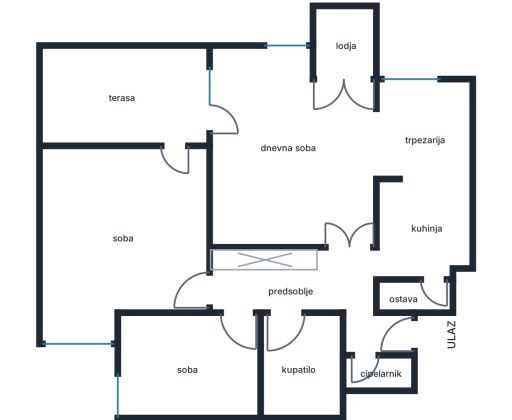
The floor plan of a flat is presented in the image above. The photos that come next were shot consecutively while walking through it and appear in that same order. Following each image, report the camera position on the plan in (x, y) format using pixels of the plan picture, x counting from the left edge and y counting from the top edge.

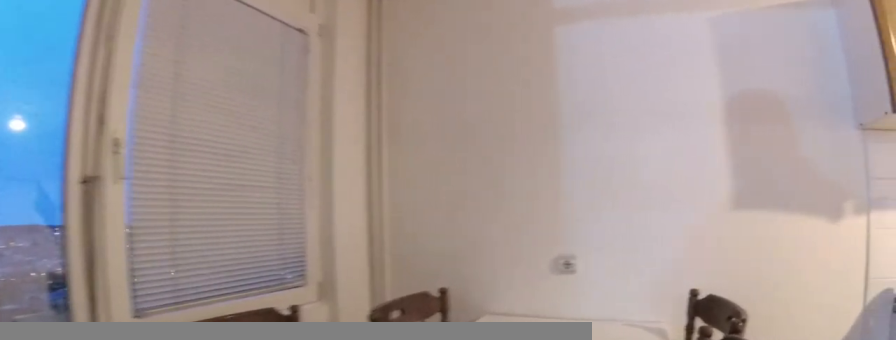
(387, 133)
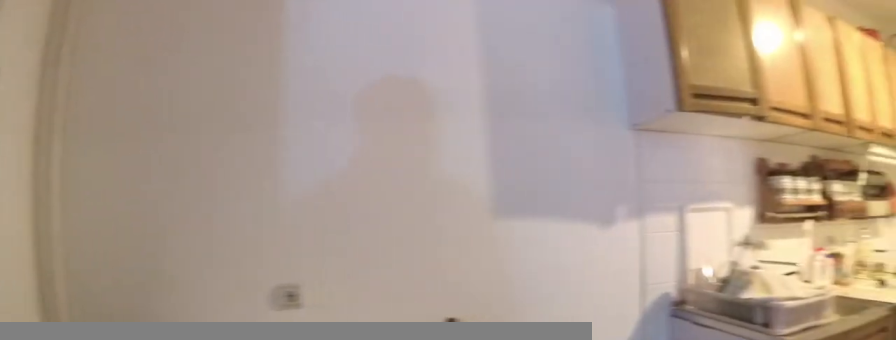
(398, 118)
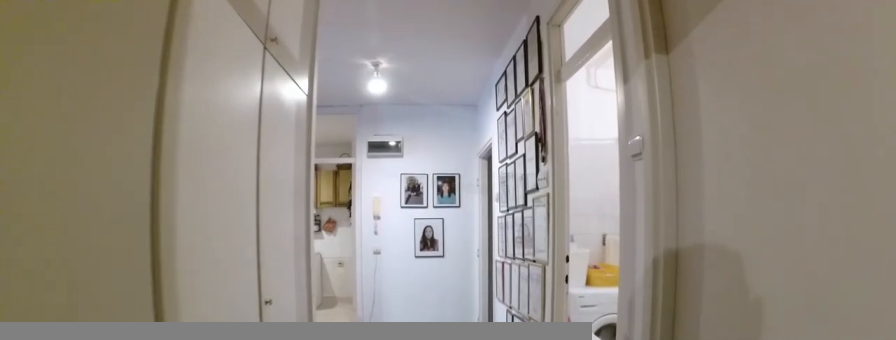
(206, 287)
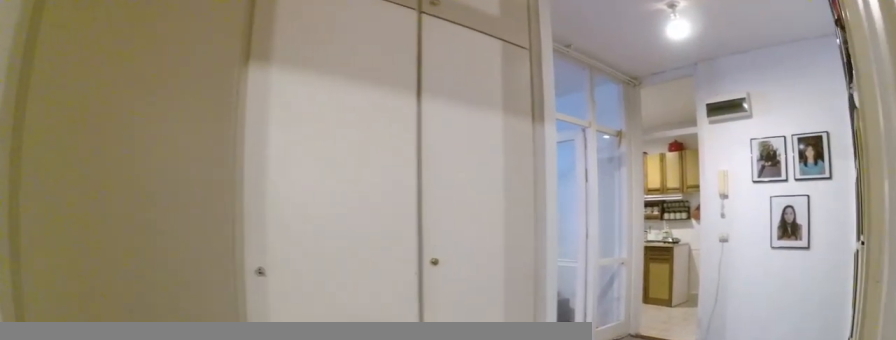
(209, 314)
